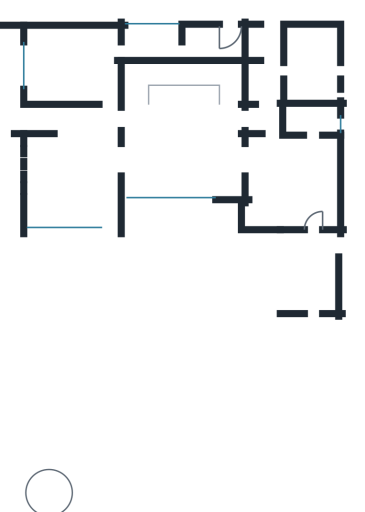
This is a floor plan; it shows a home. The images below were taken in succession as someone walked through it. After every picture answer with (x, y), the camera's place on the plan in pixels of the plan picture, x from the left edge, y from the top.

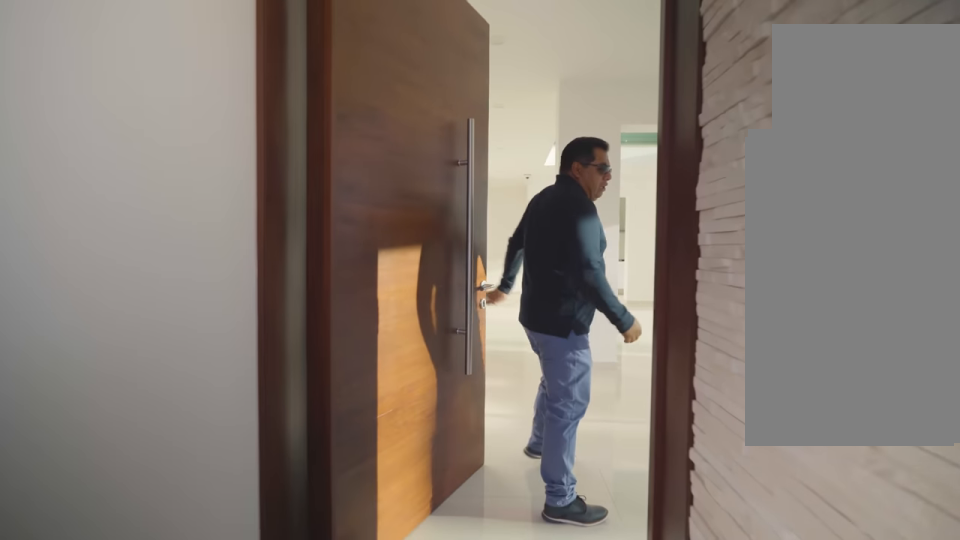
(39, 120)
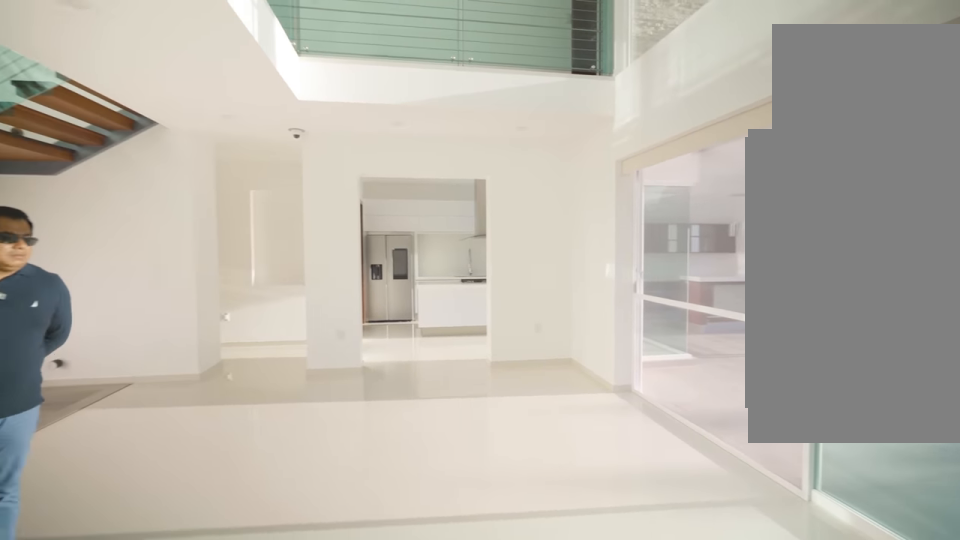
(142, 157)
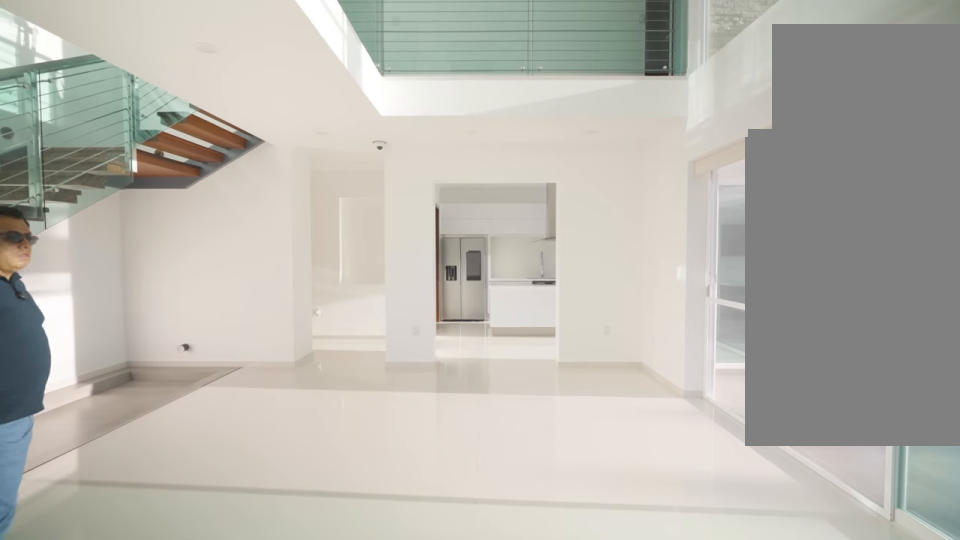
(142, 158)
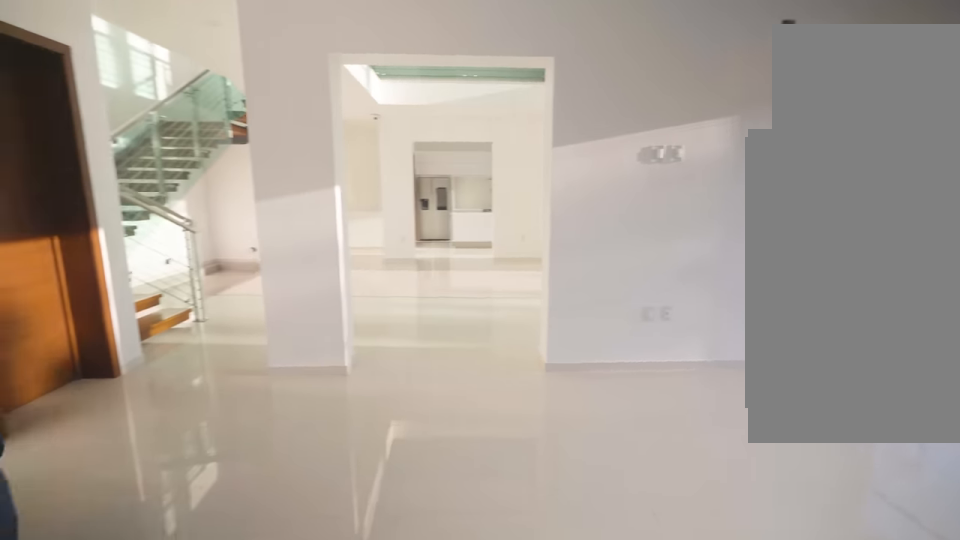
(58, 158)
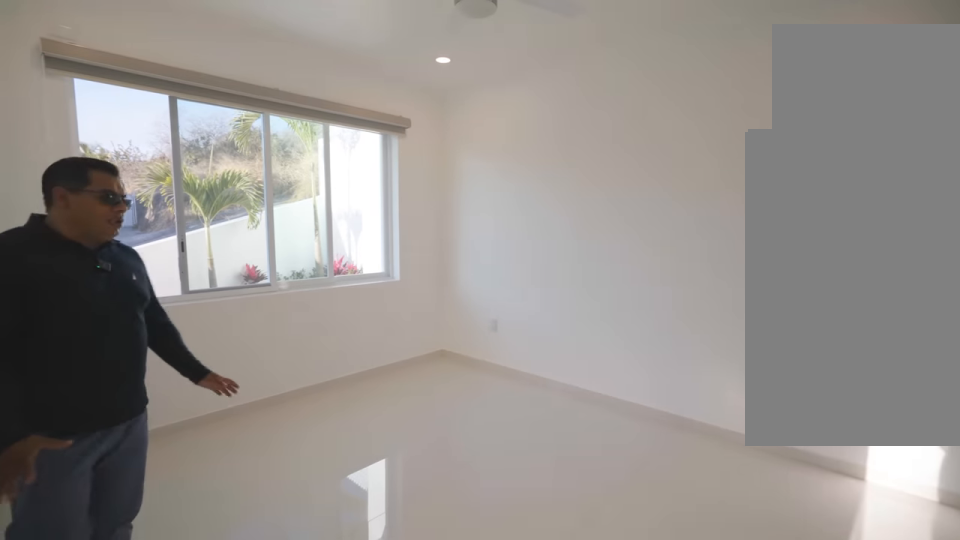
(106, 85)
